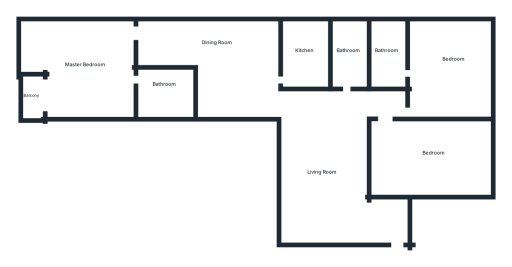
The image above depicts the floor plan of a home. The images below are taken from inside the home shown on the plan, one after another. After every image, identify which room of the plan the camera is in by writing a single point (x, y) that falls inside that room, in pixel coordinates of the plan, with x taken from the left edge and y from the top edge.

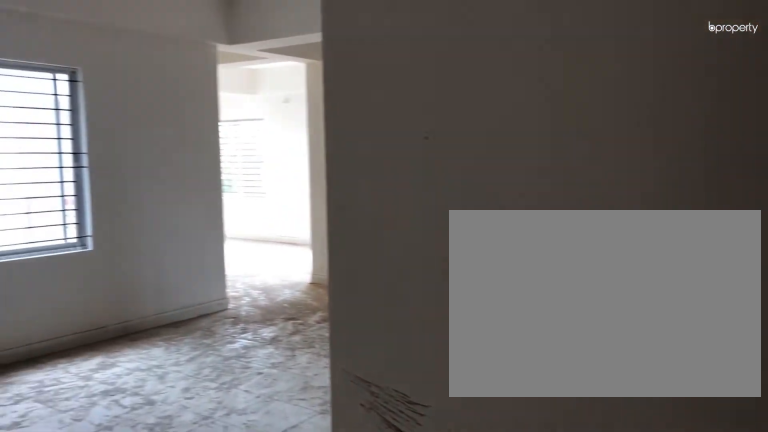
(375, 230)
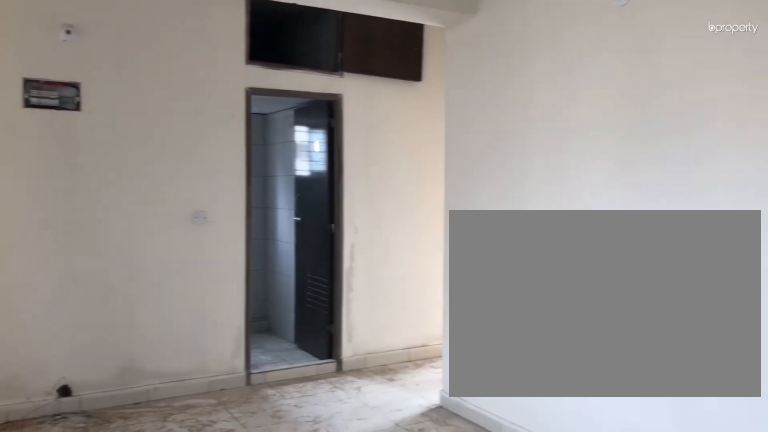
(314, 168)
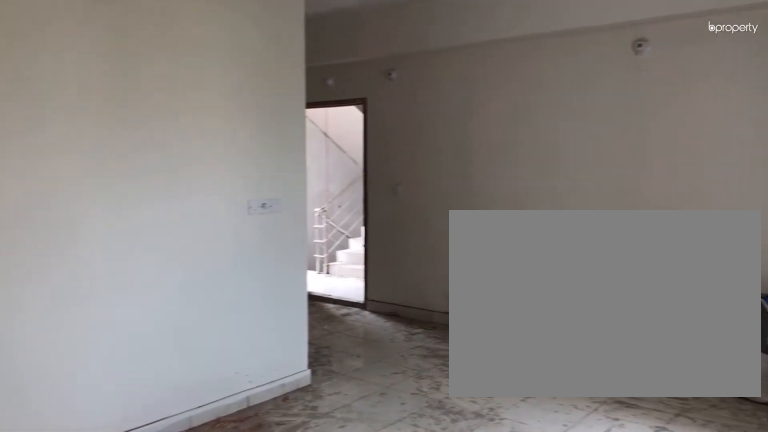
(311, 165)
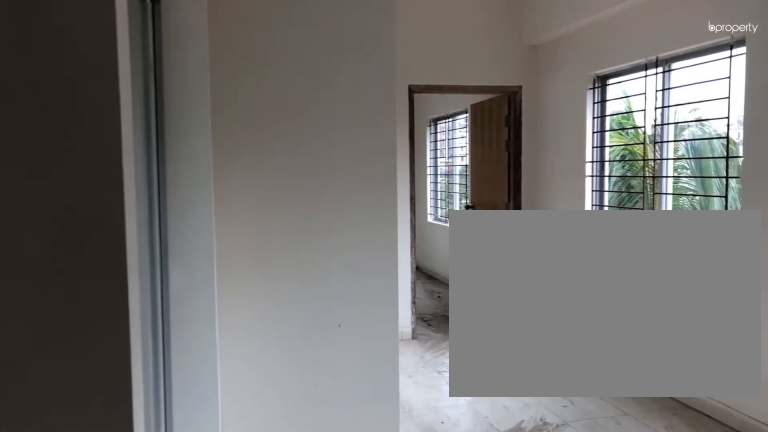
(234, 54)
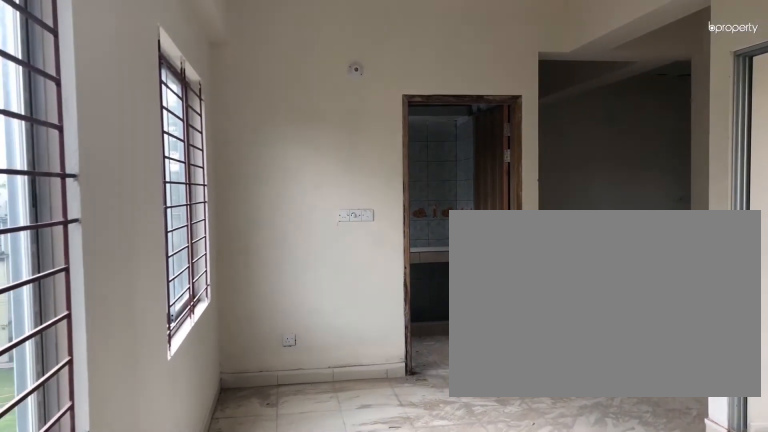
(233, 53)
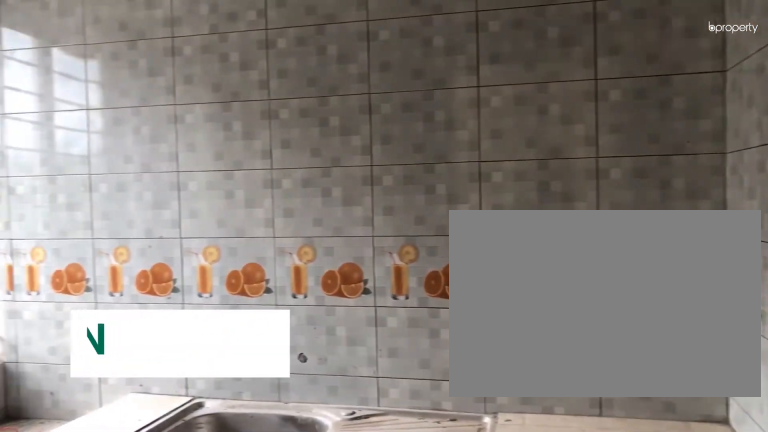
(304, 57)
